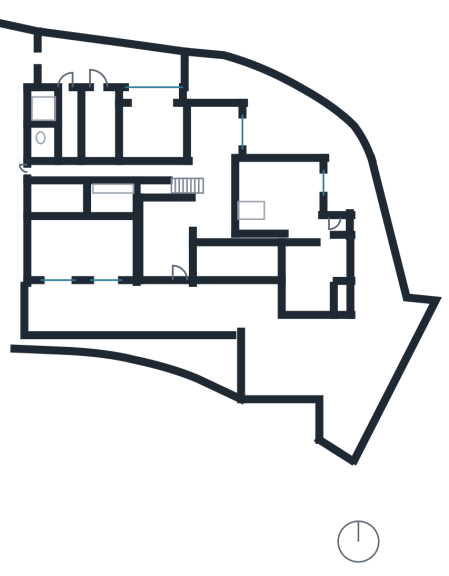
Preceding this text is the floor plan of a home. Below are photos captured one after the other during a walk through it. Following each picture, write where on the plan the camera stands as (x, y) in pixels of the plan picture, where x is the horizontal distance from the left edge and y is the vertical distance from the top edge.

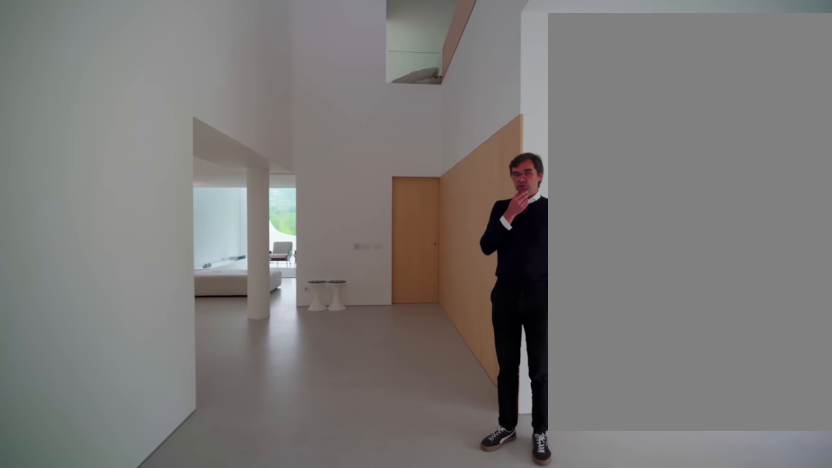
(151, 227)
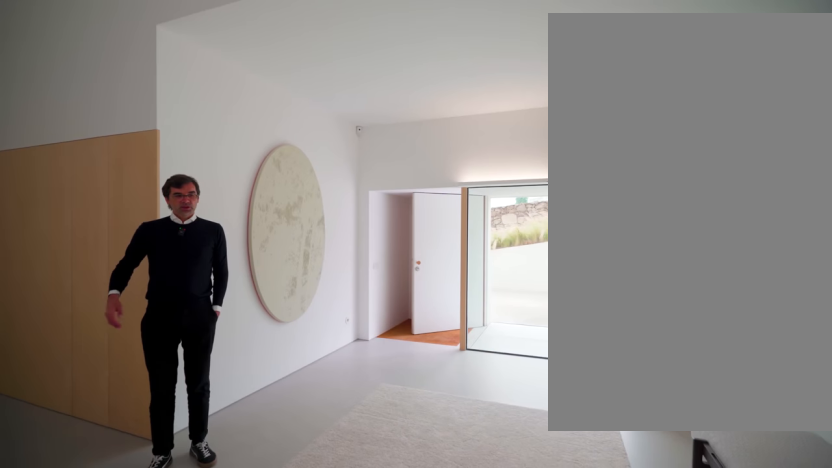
(151, 216)
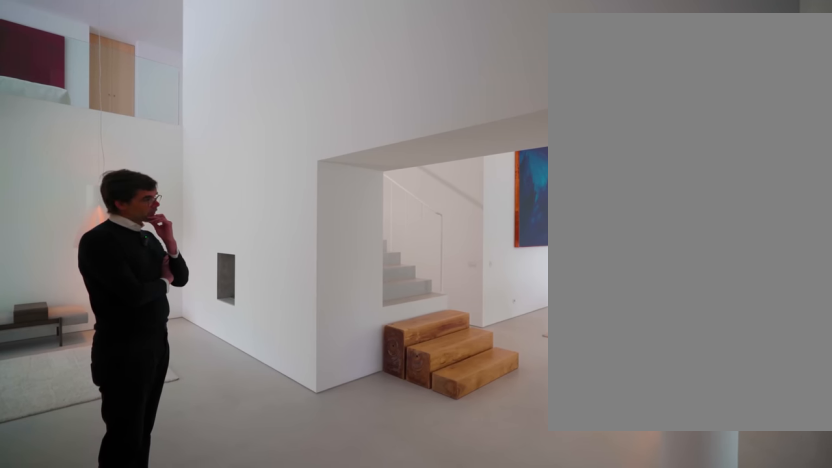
(223, 213)
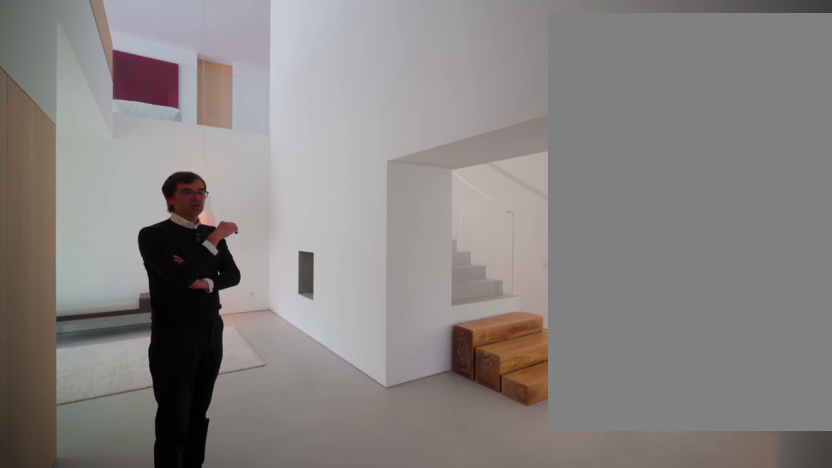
(224, 213)
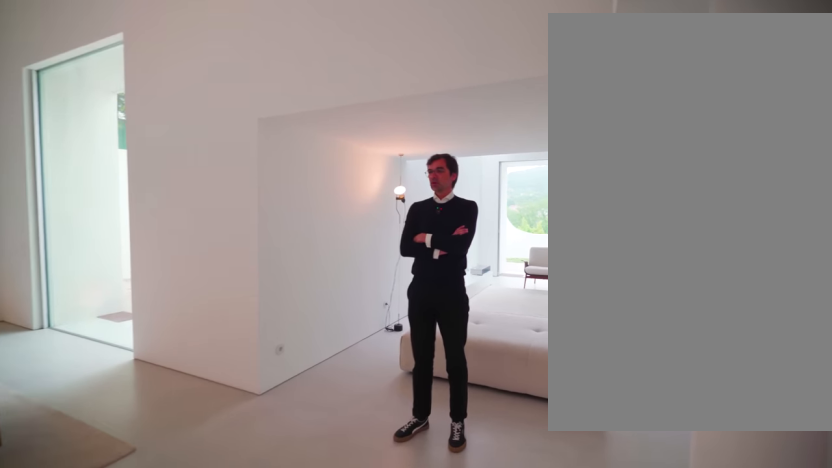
(210, 193)
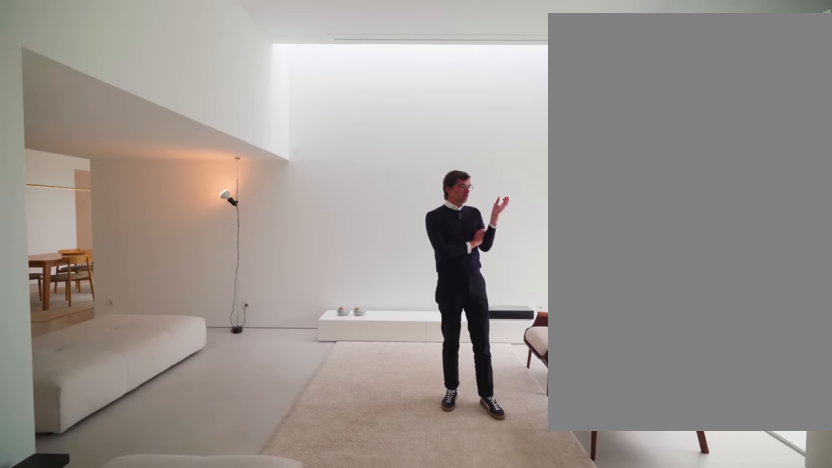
(296, 204)
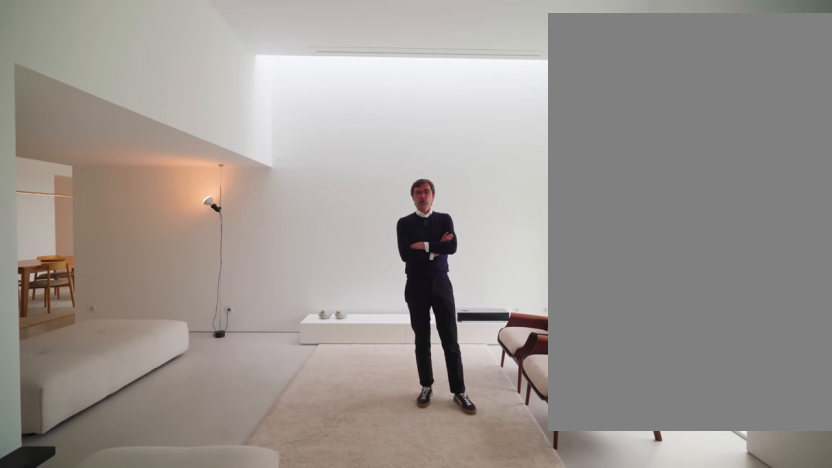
(296, 204)
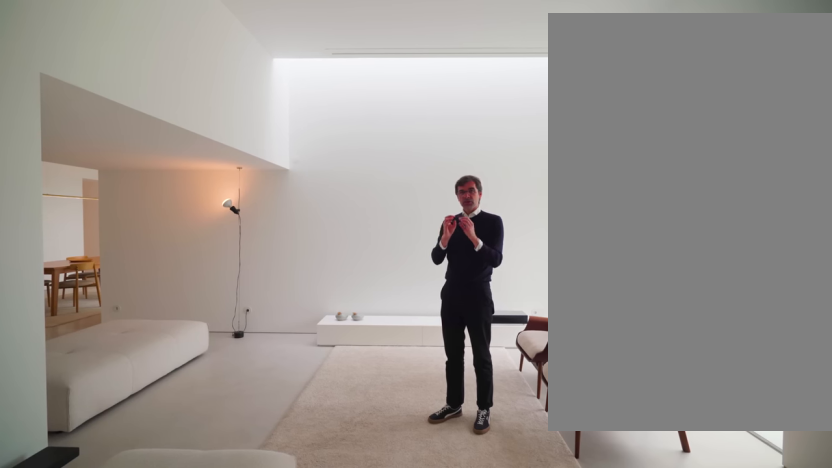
(296, 204)
